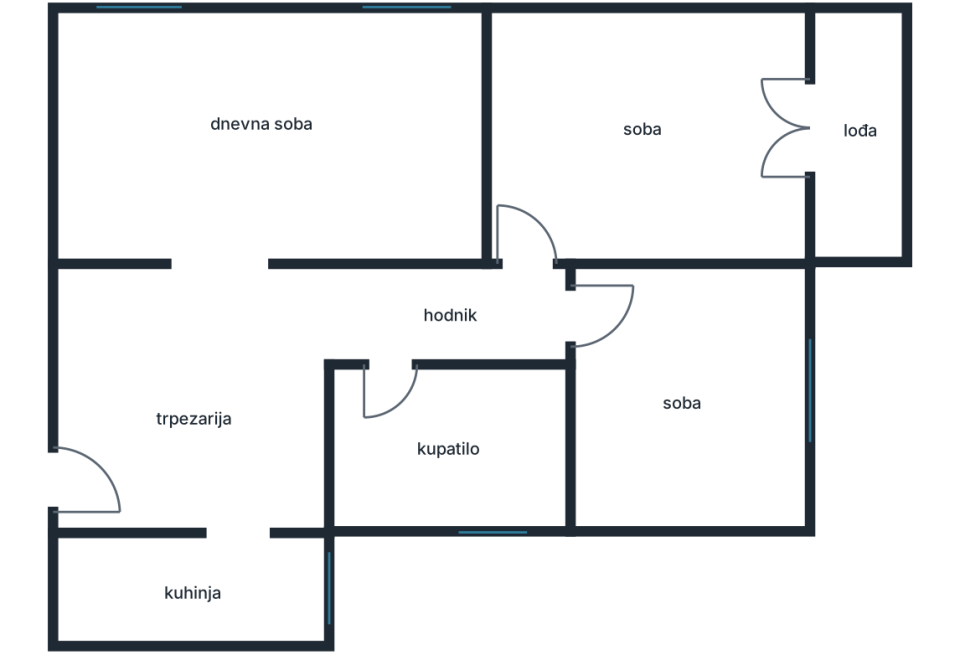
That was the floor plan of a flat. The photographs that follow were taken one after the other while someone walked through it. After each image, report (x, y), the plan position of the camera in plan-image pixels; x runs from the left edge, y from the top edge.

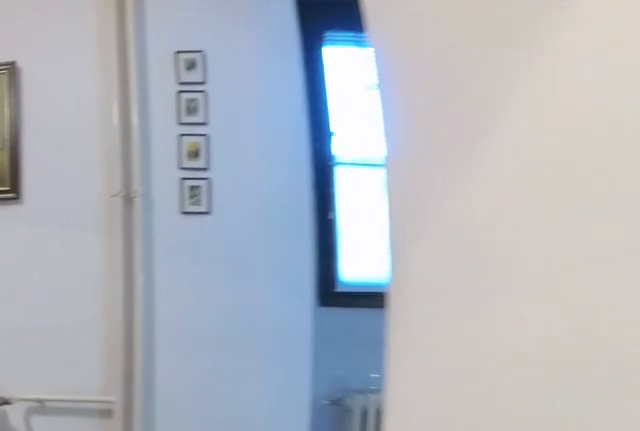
(167, 448)
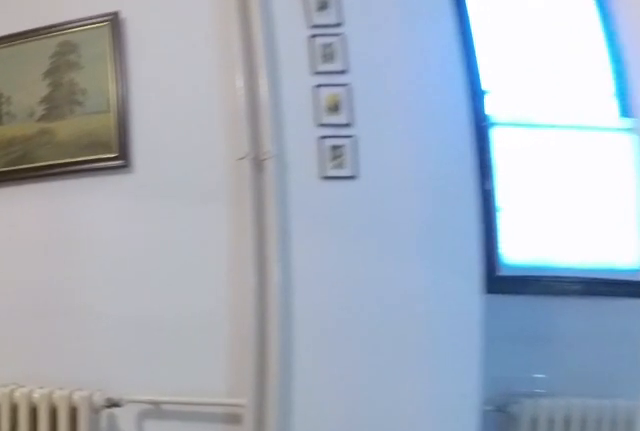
(178, 448)
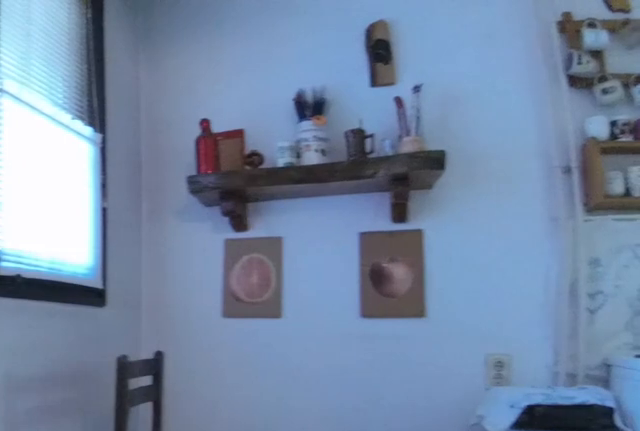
(232, 470)
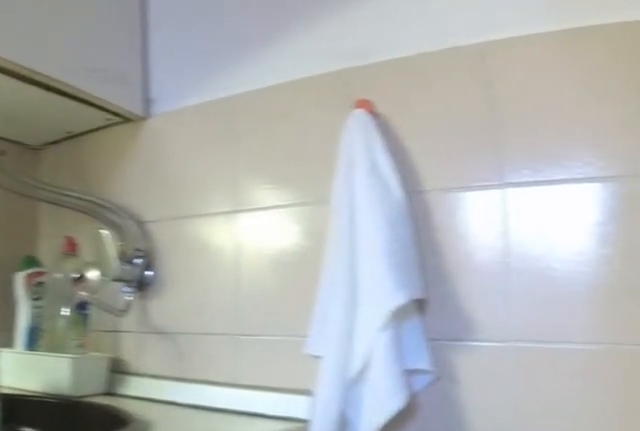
(122, 563)
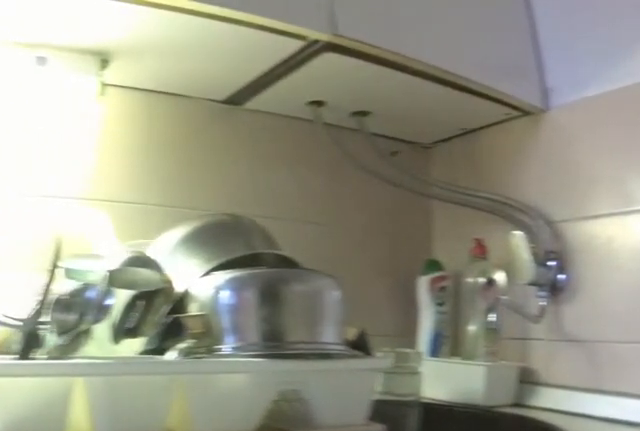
(112, 557)
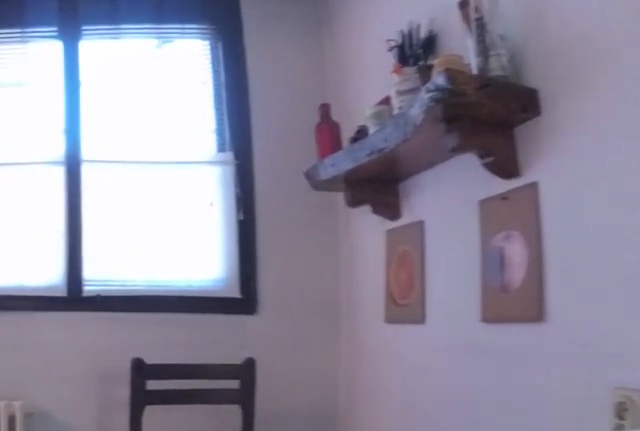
(136, 584)
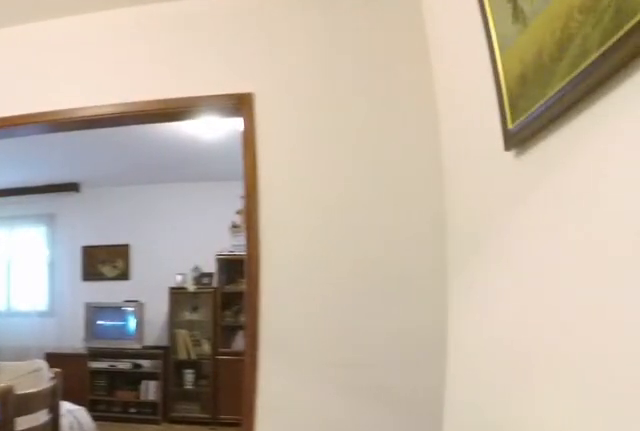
(239, 516)
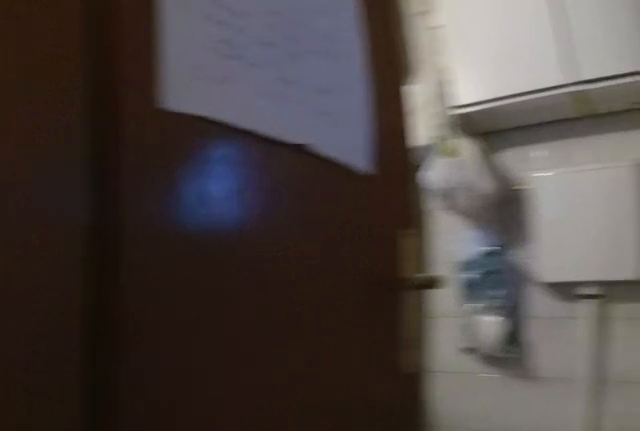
(347, 317)
